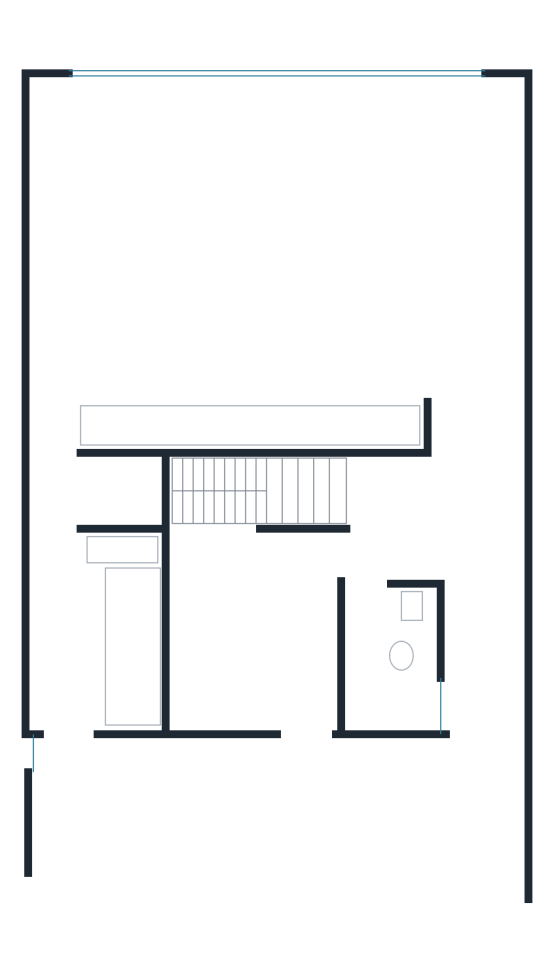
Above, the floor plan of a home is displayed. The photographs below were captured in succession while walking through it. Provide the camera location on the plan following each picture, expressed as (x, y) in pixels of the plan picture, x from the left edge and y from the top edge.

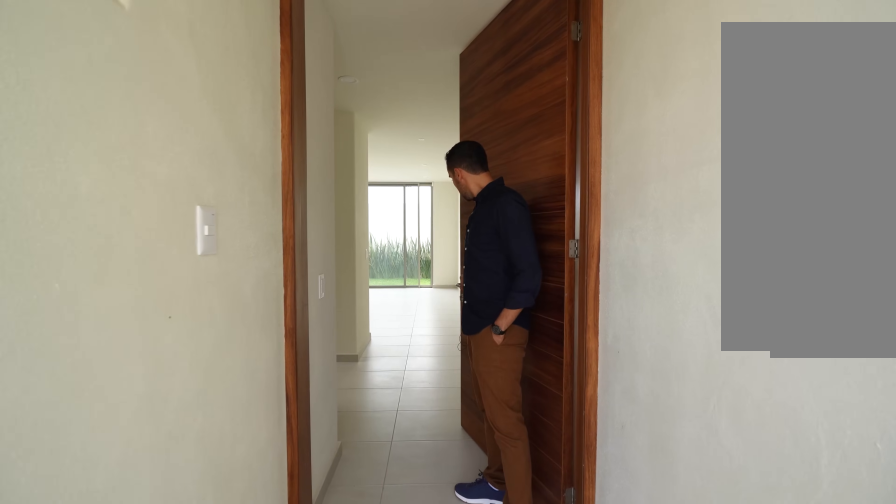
(485, 759)
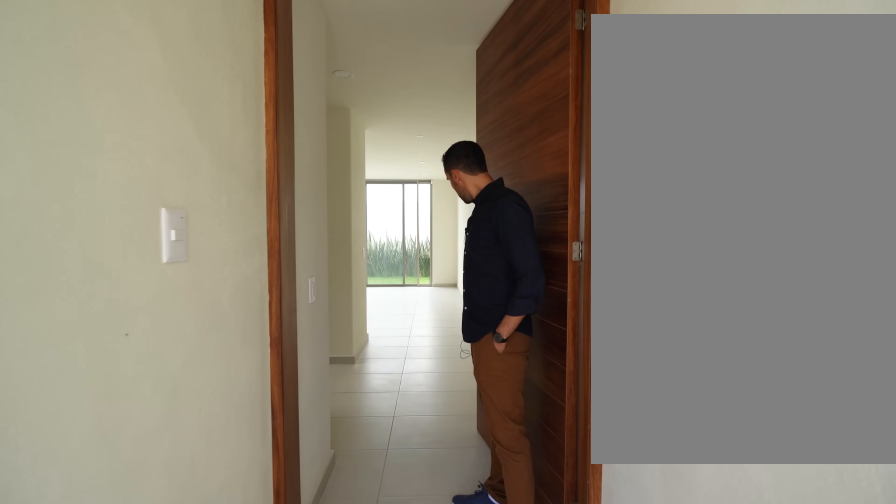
(485, 759)
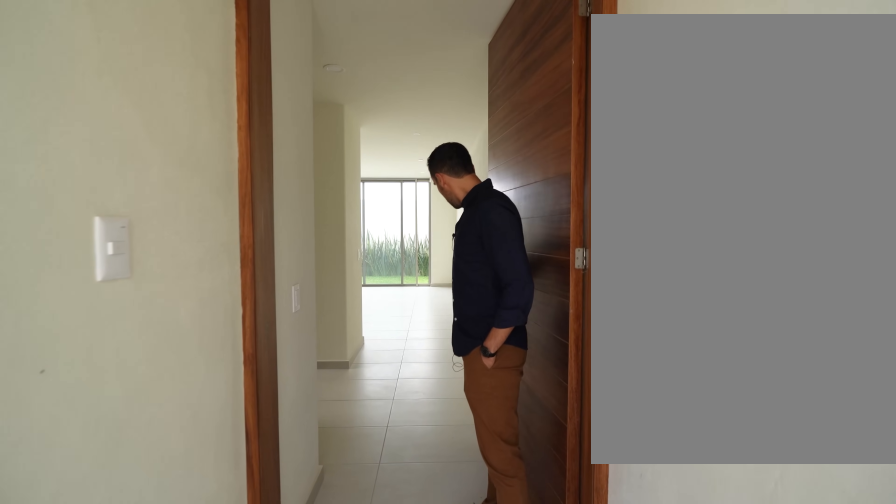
(485, 751)
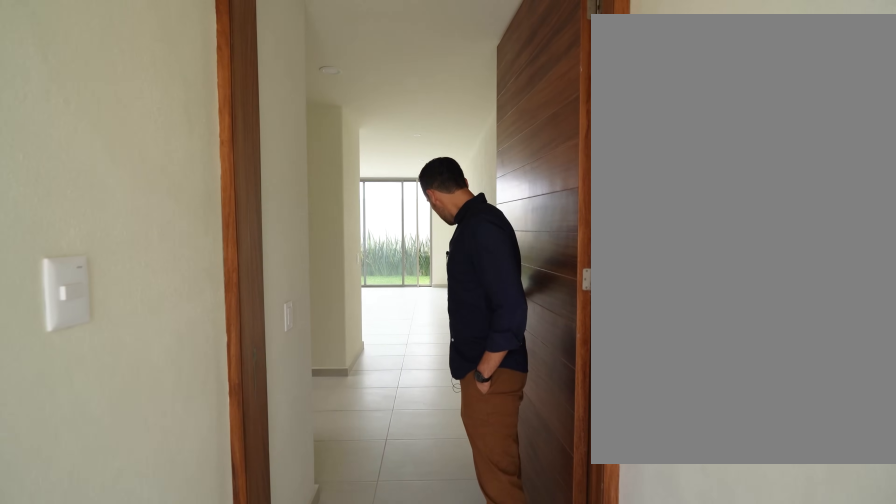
(485, 747)
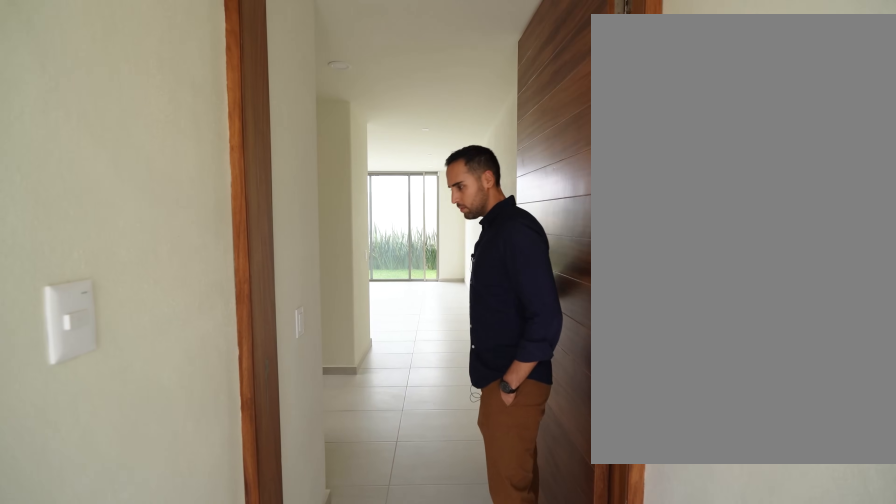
(485, 742)
